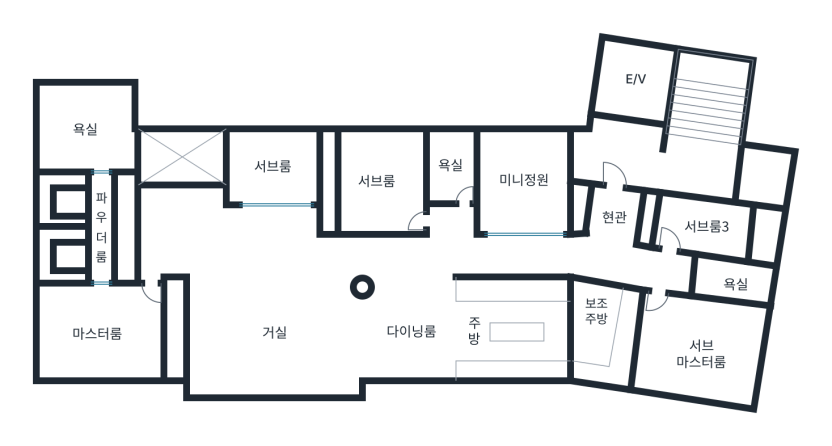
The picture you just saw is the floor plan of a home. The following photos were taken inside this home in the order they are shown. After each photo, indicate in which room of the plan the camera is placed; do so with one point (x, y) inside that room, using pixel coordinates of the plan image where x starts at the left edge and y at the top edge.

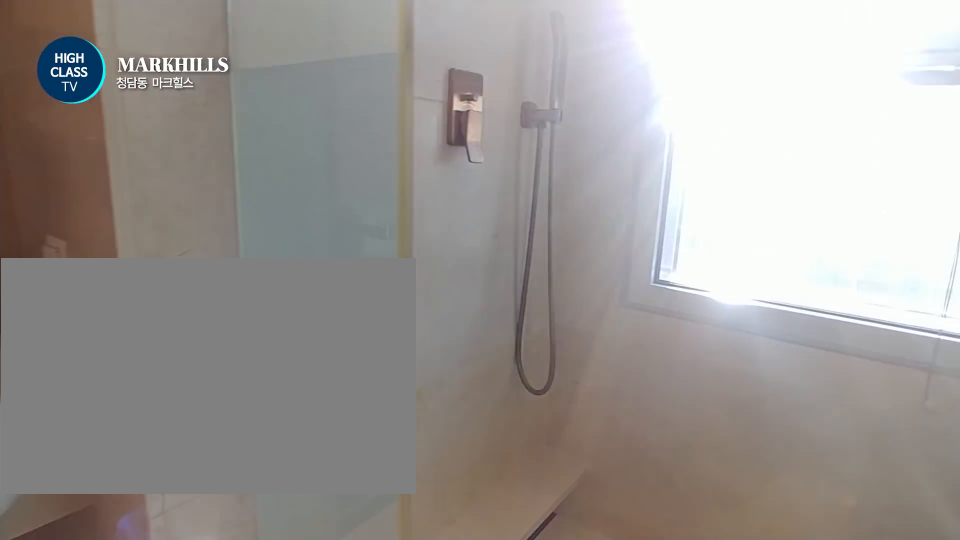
(451, 167)
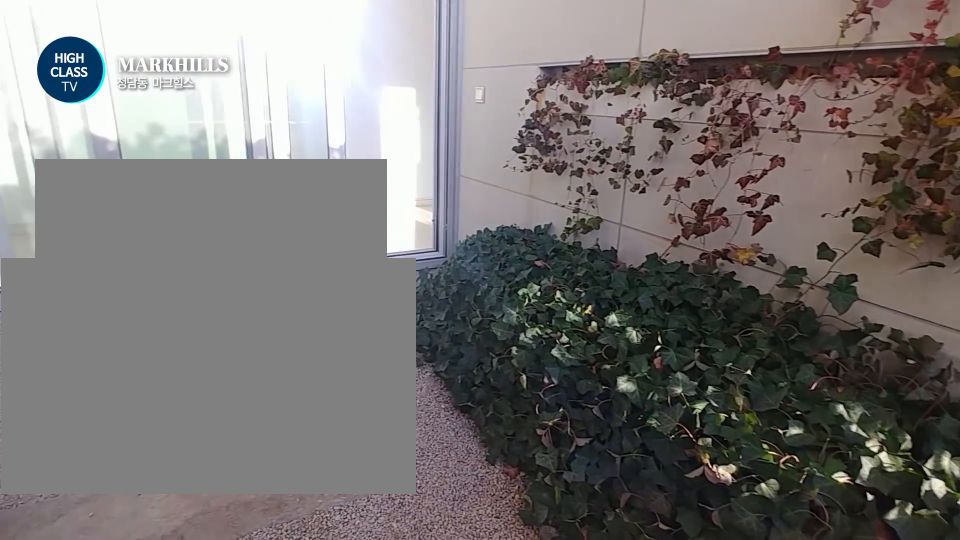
(523, 183)
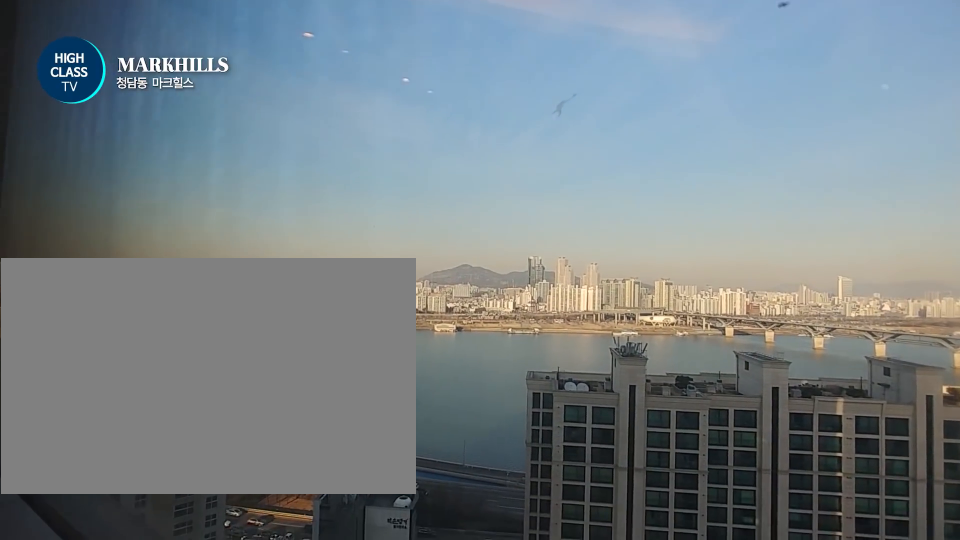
(701, 356)
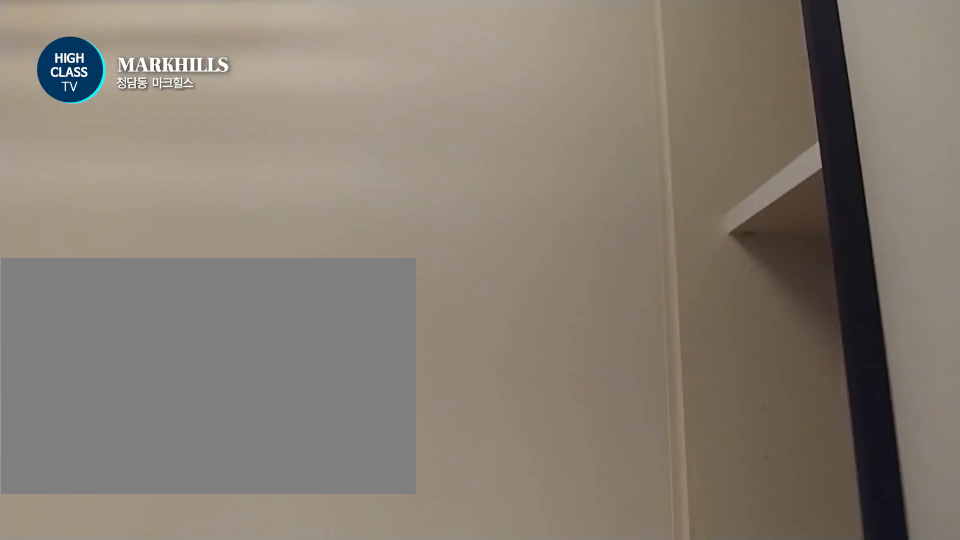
(704, 226)
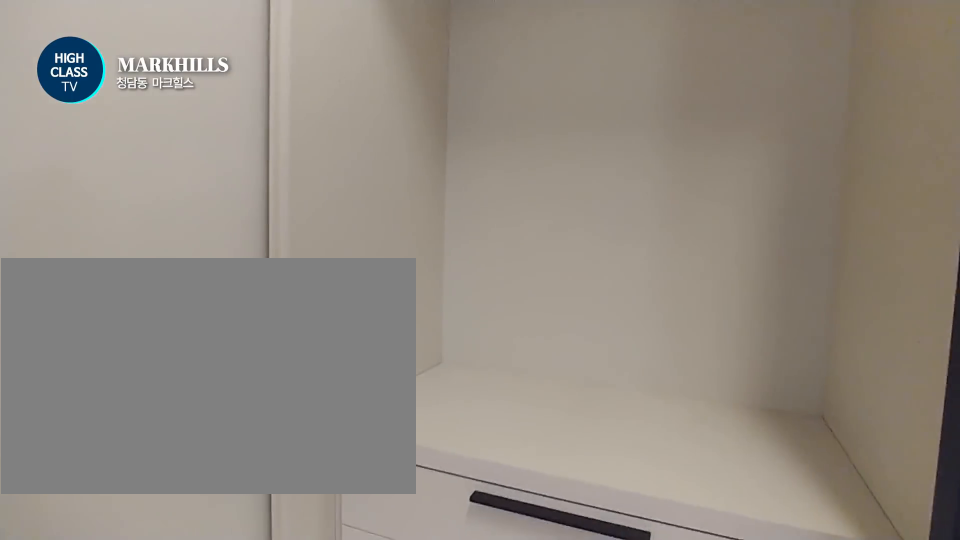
(704, 226)
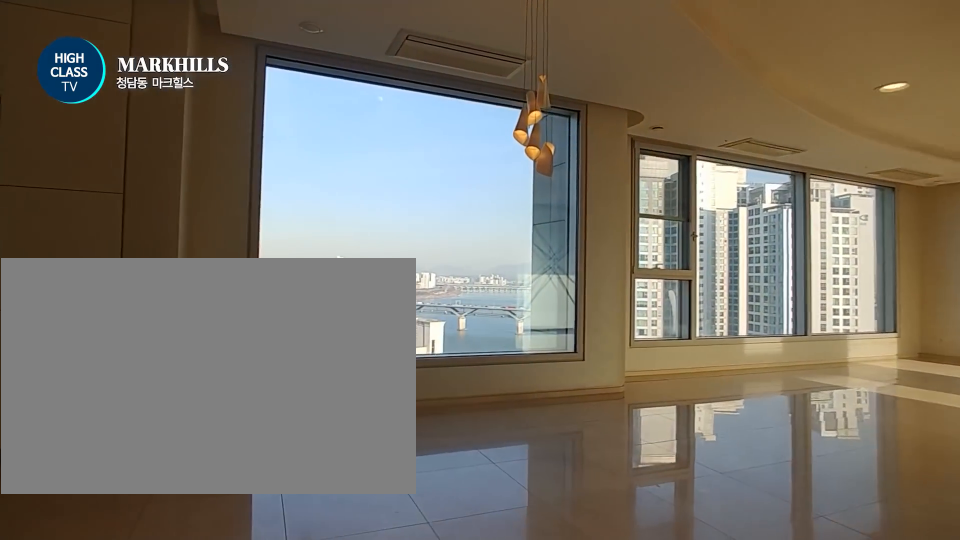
(256, 301)
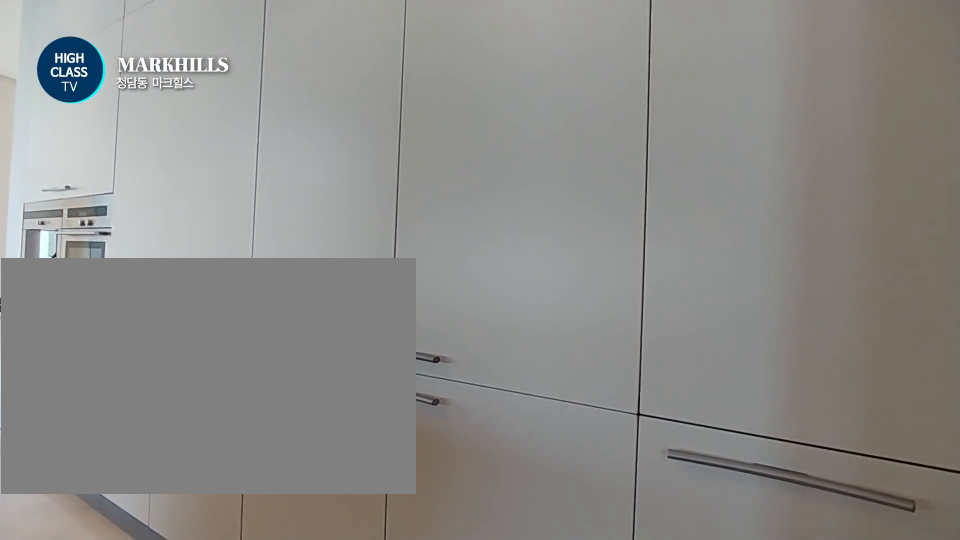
(465, 331)
